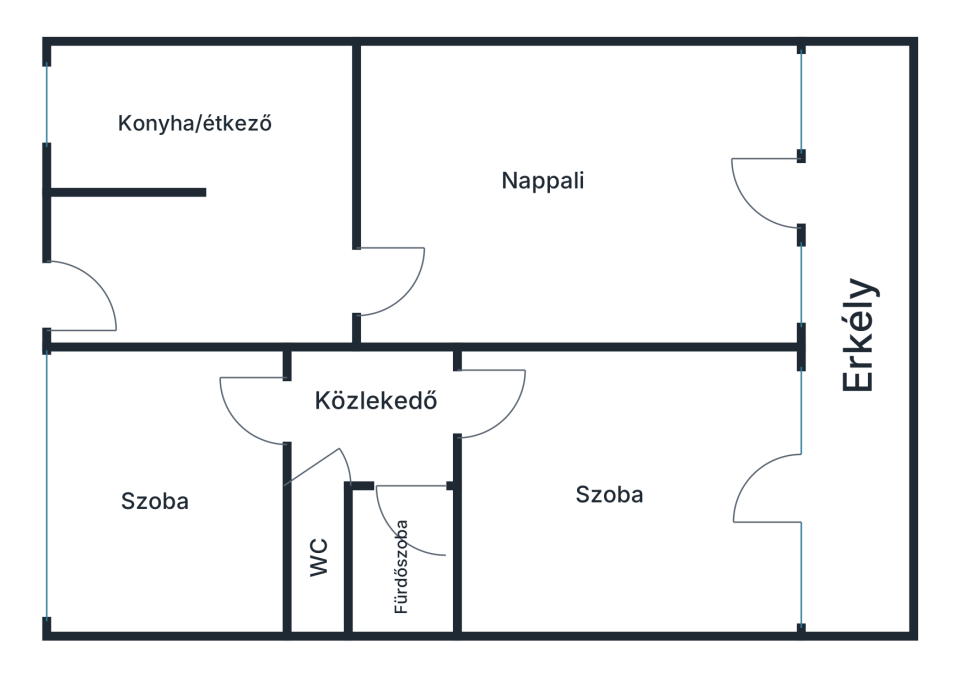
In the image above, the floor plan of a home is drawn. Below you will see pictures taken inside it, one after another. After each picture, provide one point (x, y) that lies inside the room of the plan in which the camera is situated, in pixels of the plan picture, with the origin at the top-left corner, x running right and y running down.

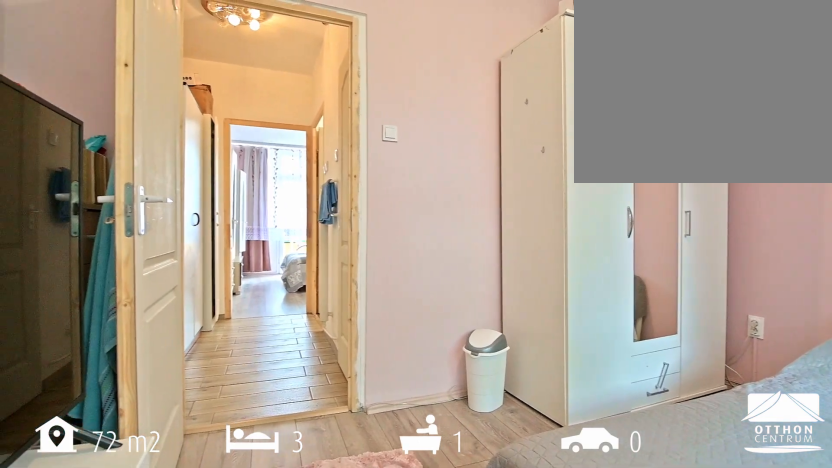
(161, 547)
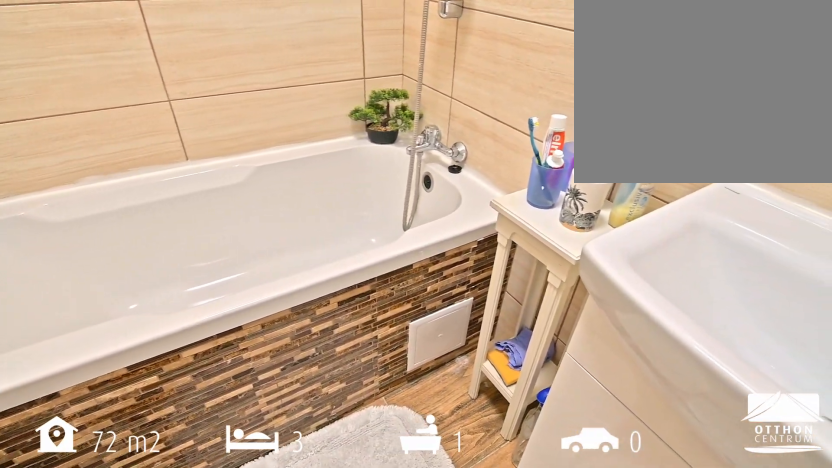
(430, 570)
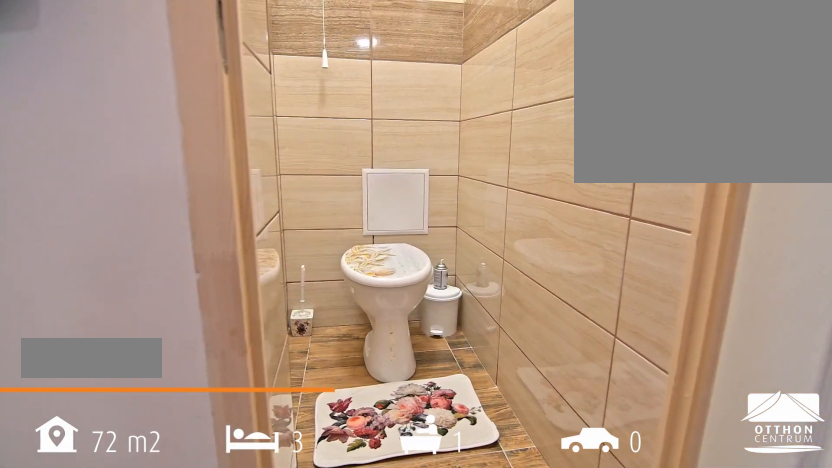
(321, 598)
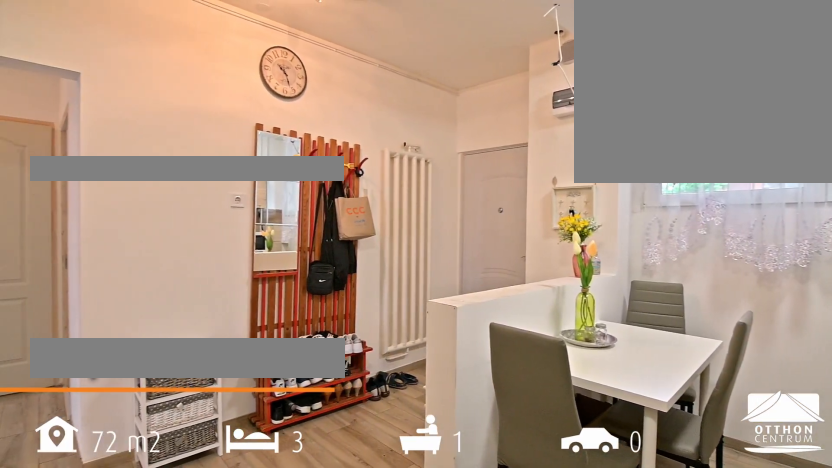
(203, 169)
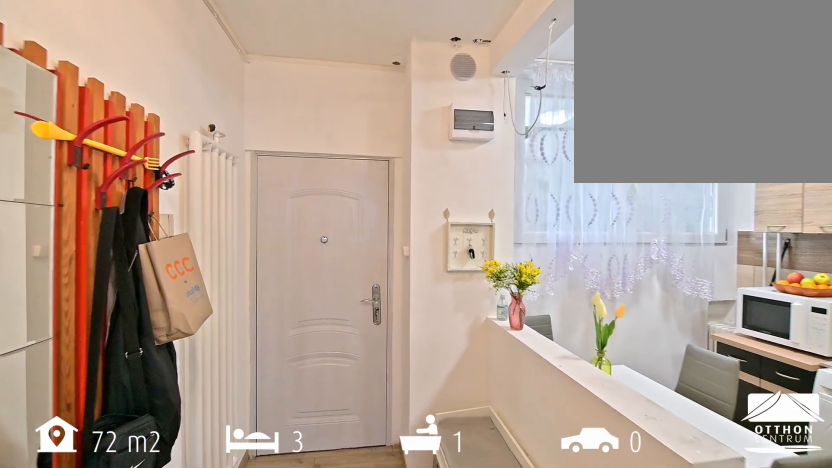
(203, 169)
